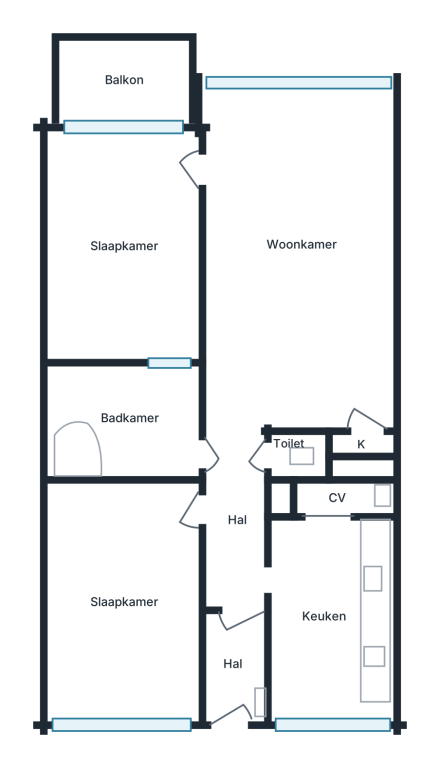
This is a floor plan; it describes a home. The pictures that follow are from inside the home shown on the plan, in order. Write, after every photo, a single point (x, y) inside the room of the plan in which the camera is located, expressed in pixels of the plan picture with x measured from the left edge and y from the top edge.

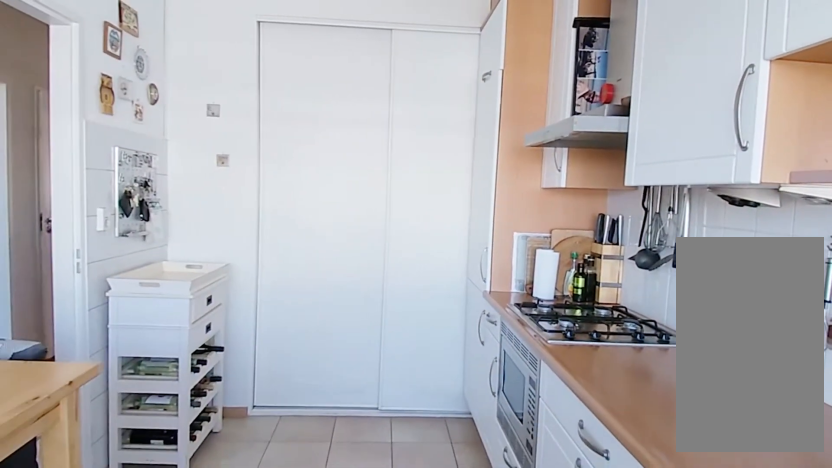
(316, 624)
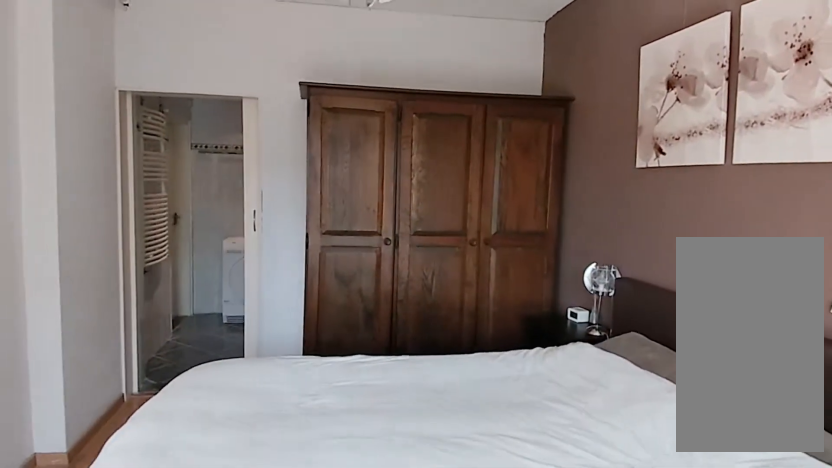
(123, 245)
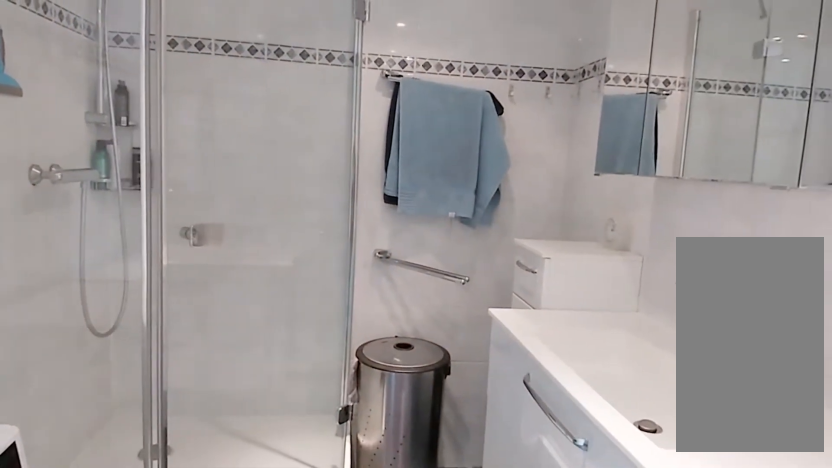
(129, 423)
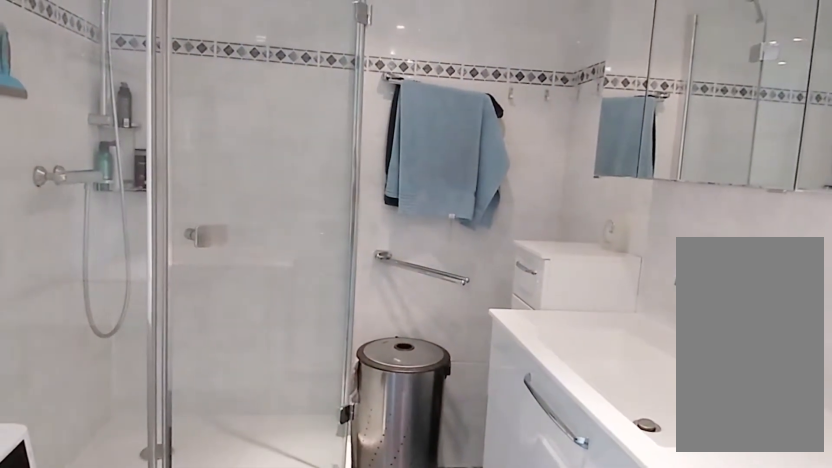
(129, 423)
